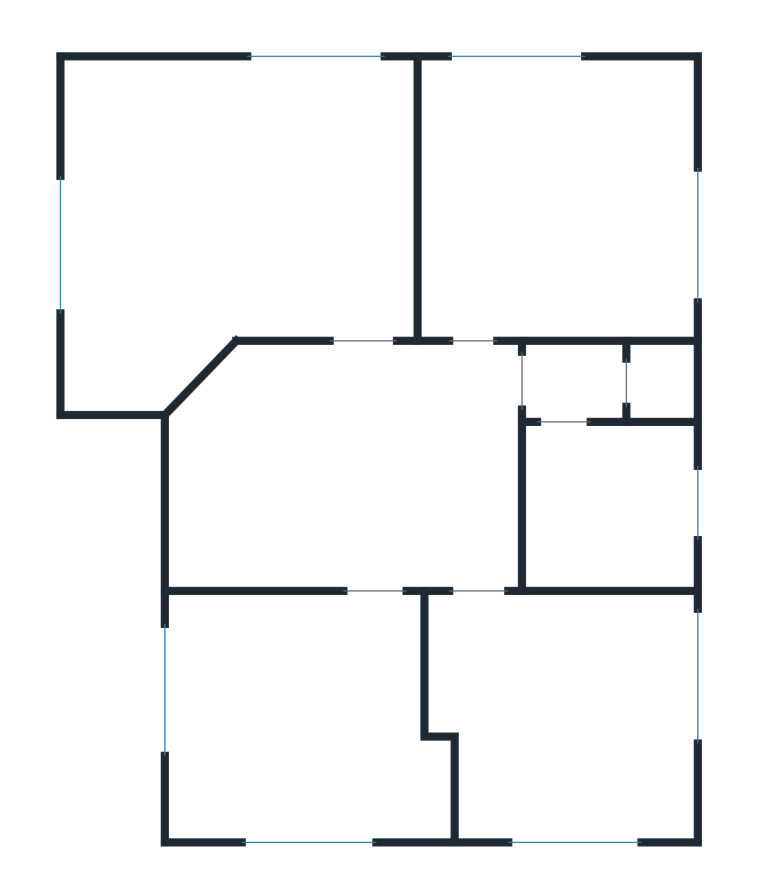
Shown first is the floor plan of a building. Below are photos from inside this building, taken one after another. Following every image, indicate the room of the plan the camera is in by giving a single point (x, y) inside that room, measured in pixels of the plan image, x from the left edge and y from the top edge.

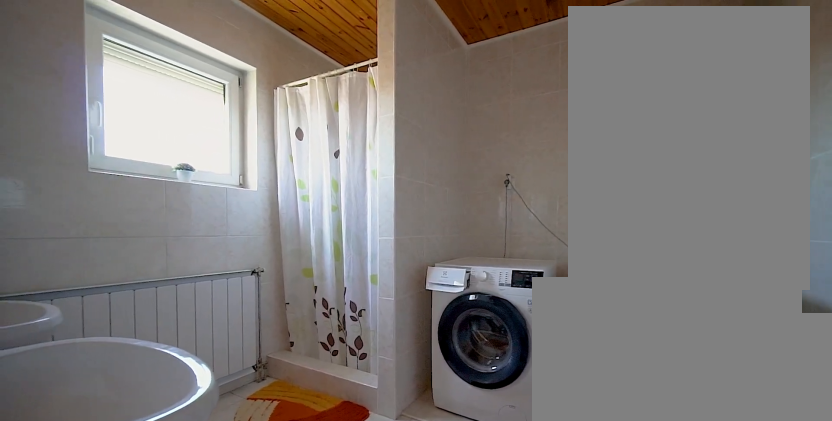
(609, 511)
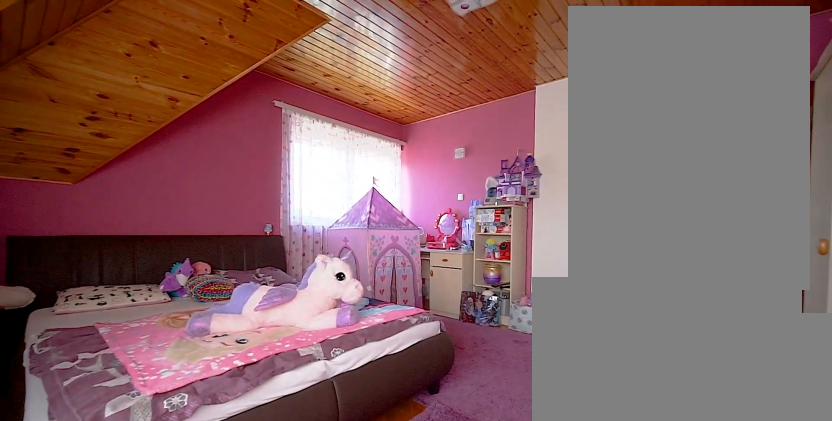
(558, 199)
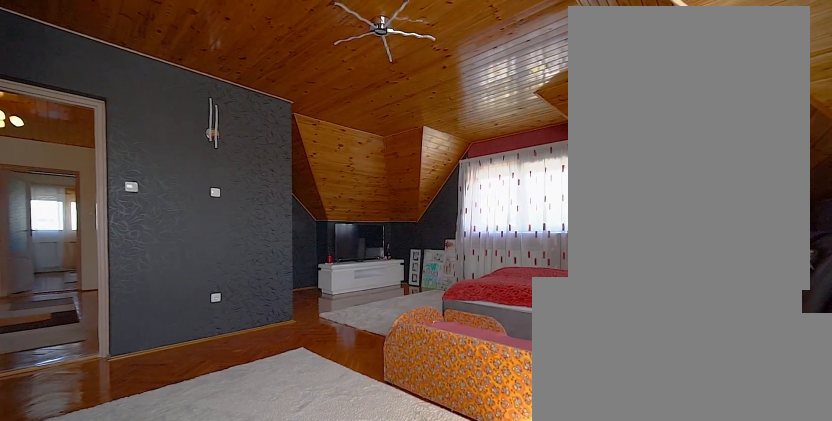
(258, 199)
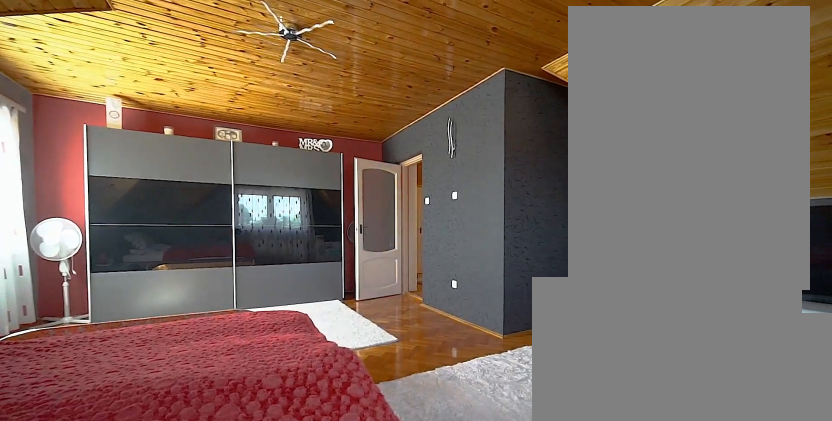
(255, 197)
